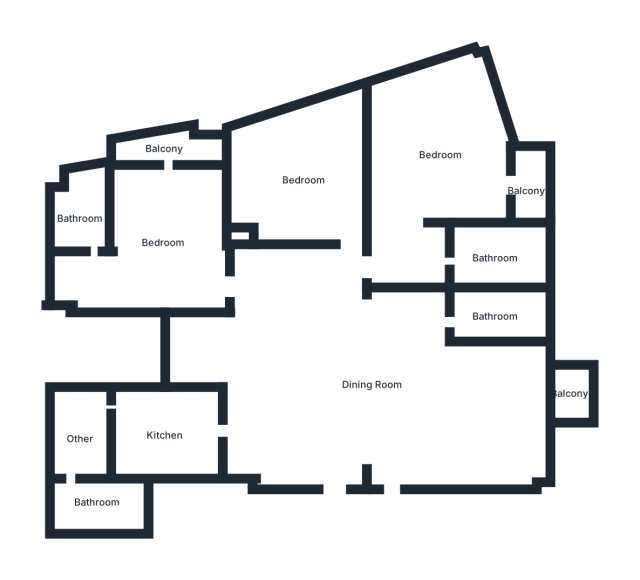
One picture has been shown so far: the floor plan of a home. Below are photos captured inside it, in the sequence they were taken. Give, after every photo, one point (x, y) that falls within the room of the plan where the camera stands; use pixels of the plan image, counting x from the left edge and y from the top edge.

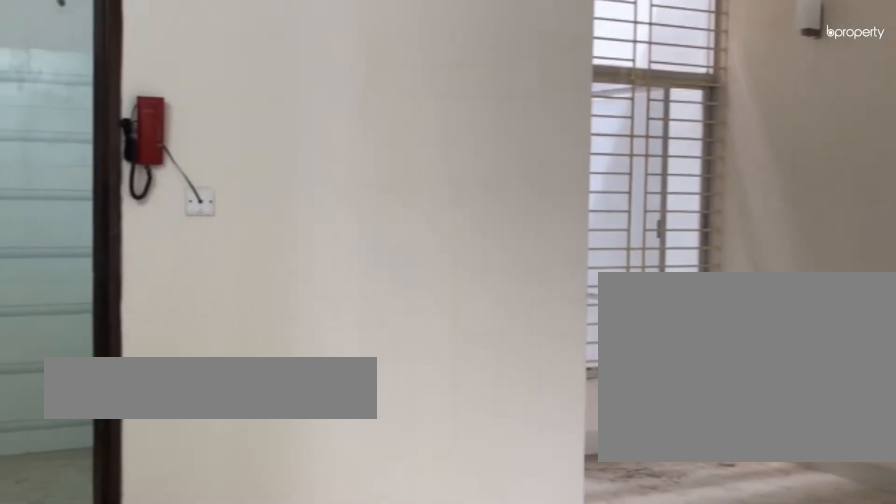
(370, 385)
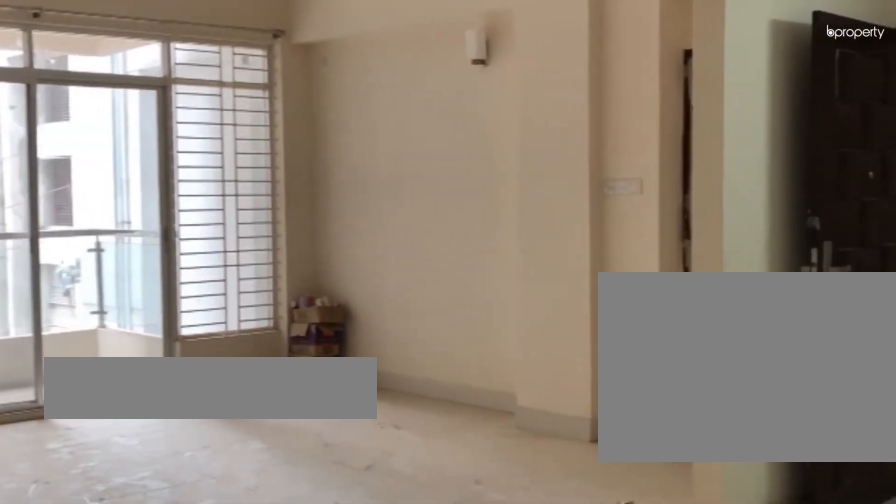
(370, 385)
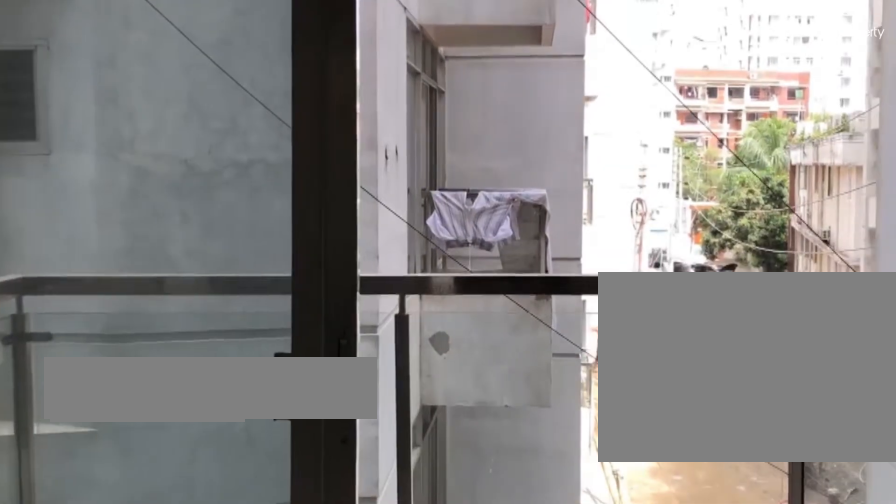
(569, 394)
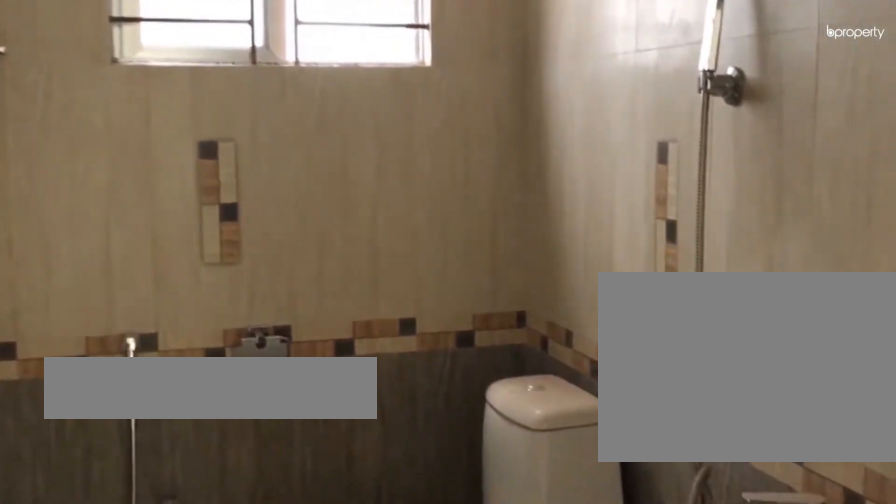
(493, 317)
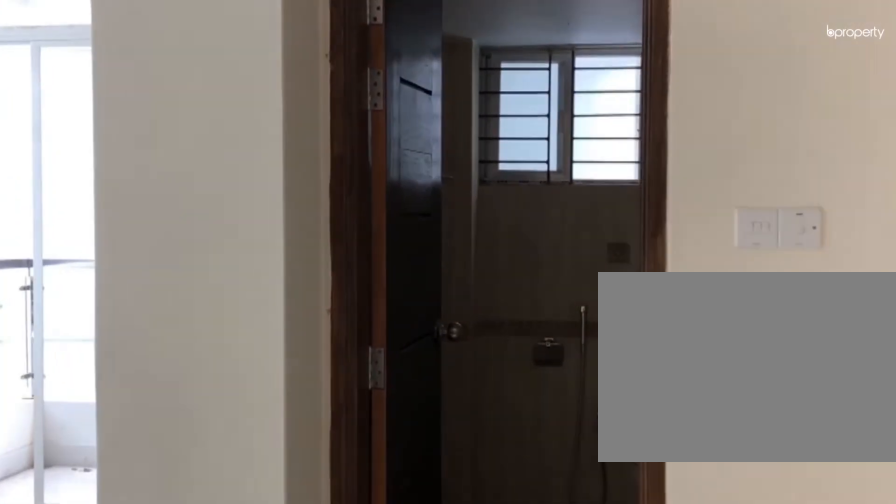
(396, 263)
